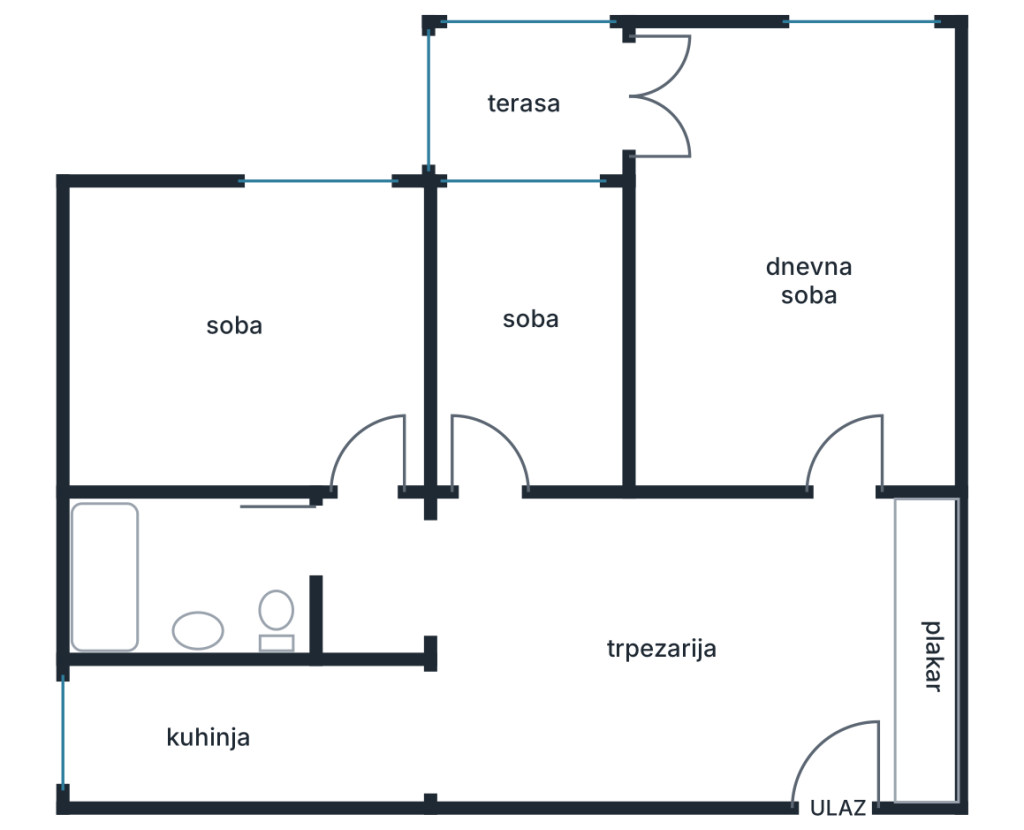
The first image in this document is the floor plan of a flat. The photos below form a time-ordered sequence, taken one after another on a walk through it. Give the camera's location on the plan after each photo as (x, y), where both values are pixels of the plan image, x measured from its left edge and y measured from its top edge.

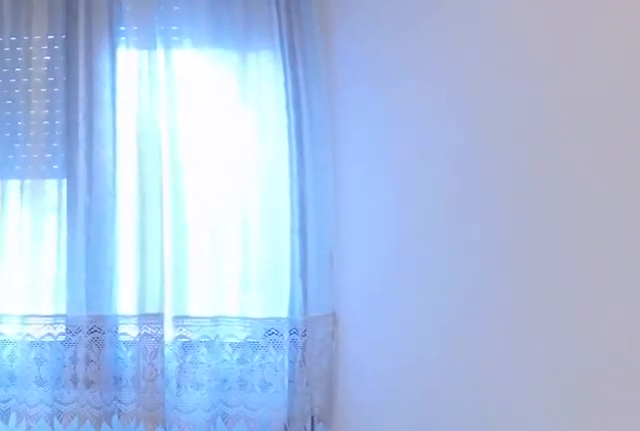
(383, 374)
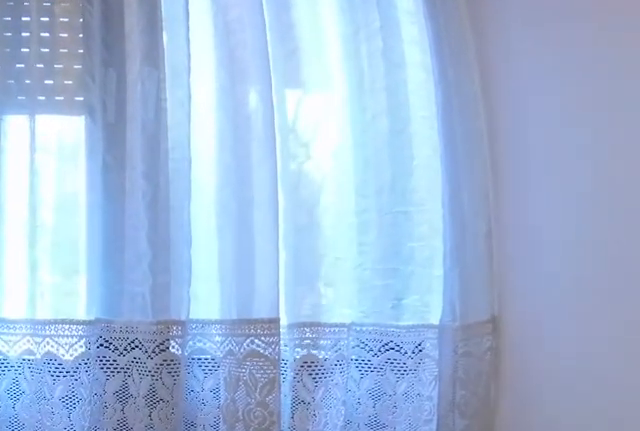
(383, 292)
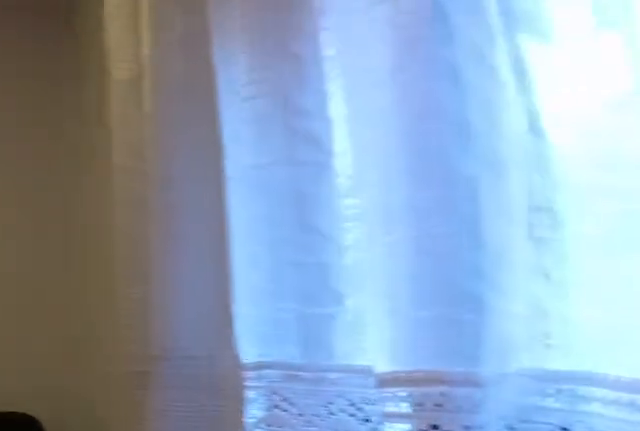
(376, 216)
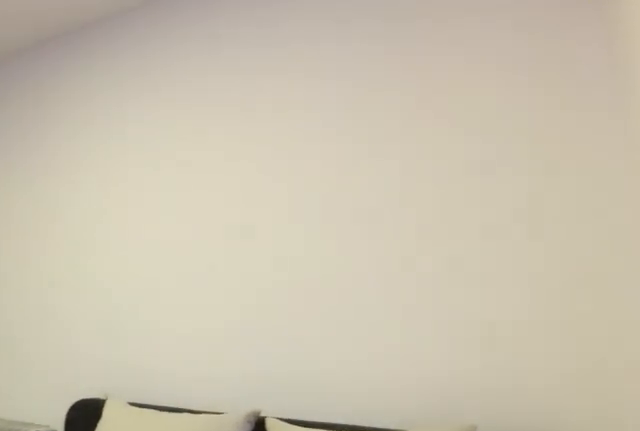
(304, 215)
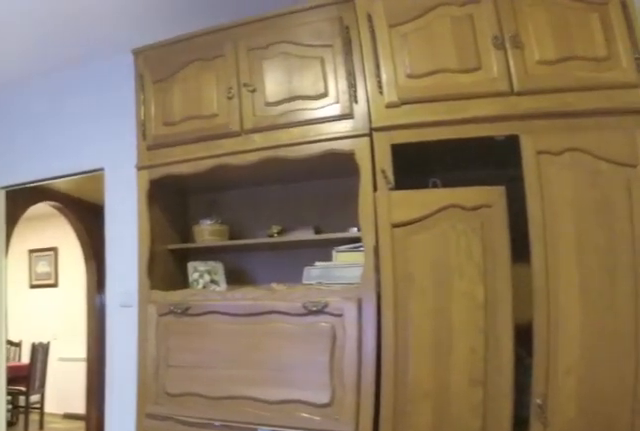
(239, 228)
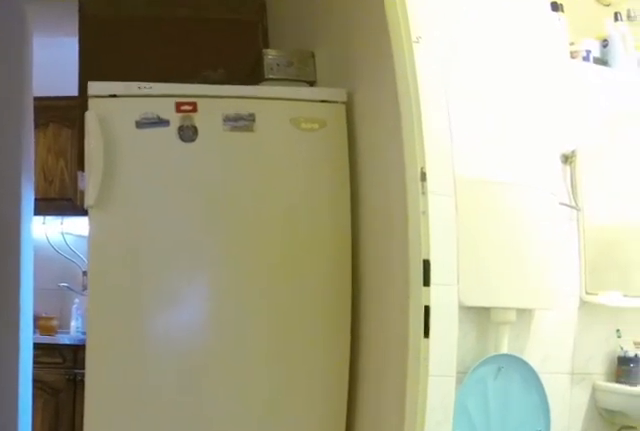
(367, 437)
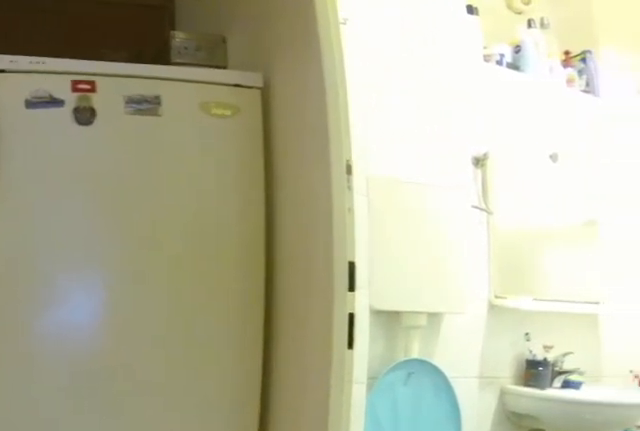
(369, 449)
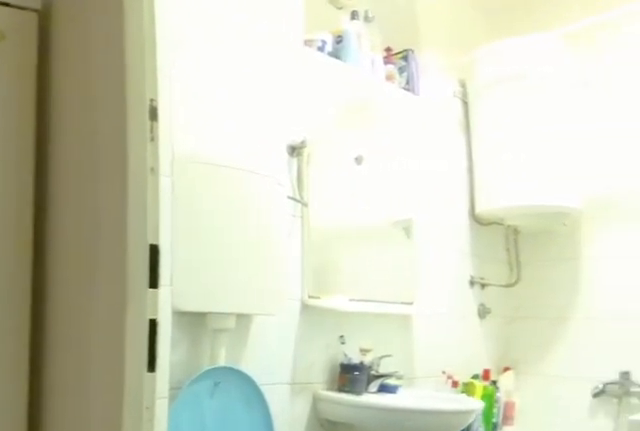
(370, 478)
